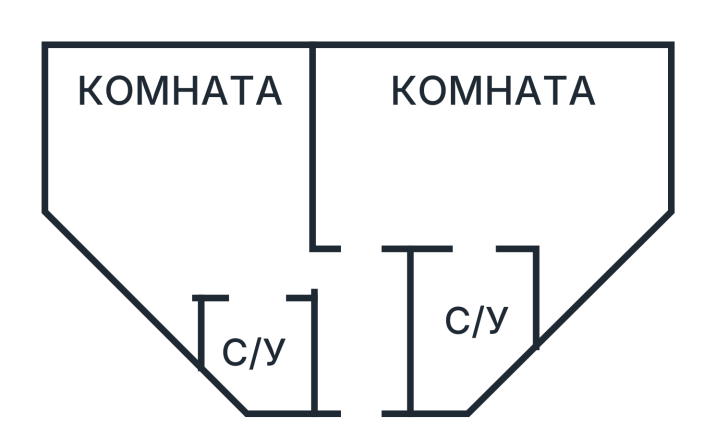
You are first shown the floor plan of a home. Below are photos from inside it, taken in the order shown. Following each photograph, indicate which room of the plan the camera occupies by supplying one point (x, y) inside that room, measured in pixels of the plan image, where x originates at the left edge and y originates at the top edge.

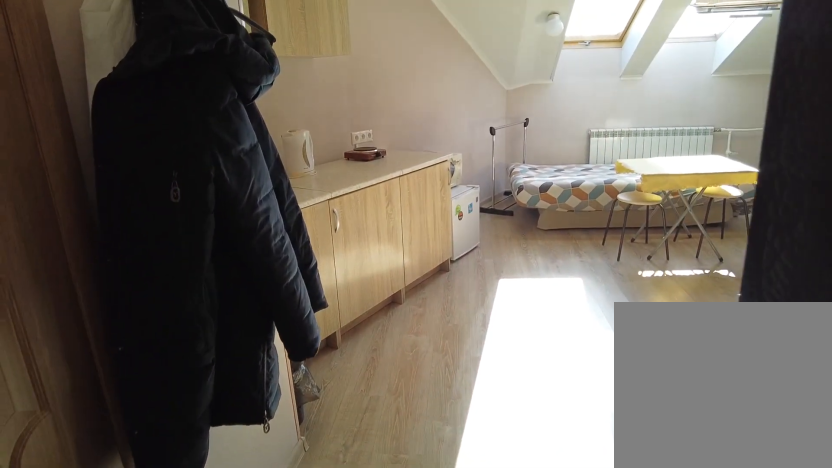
(338, 282)
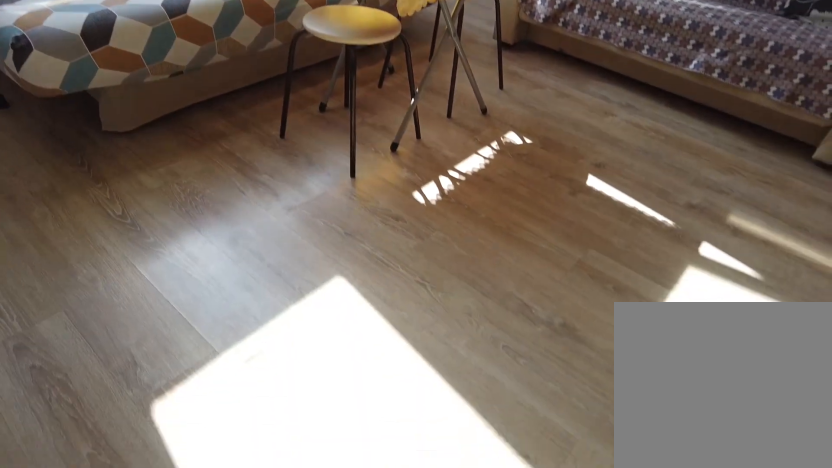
(230, 236)
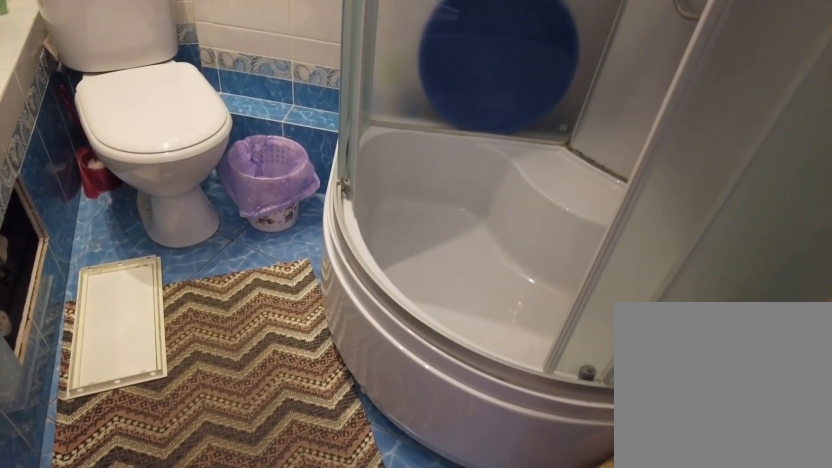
(271, 337)
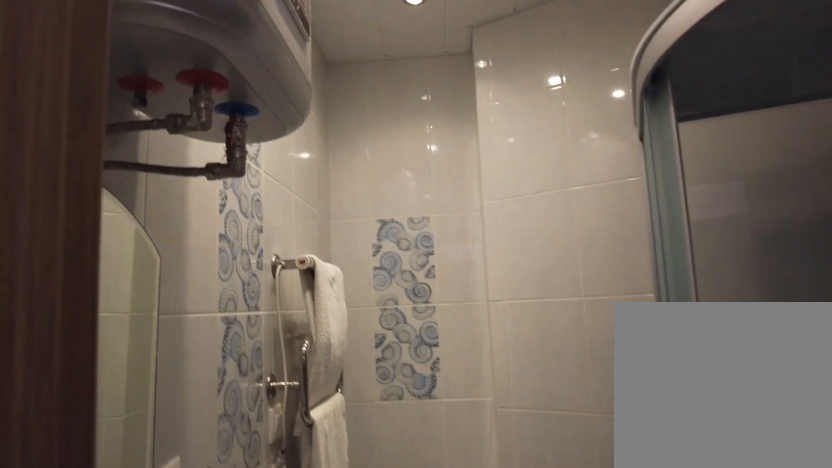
(271, 337)
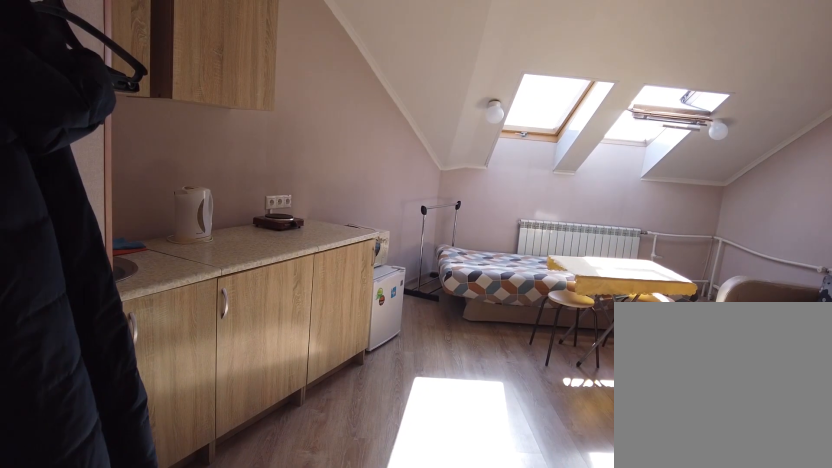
(237, 259)
